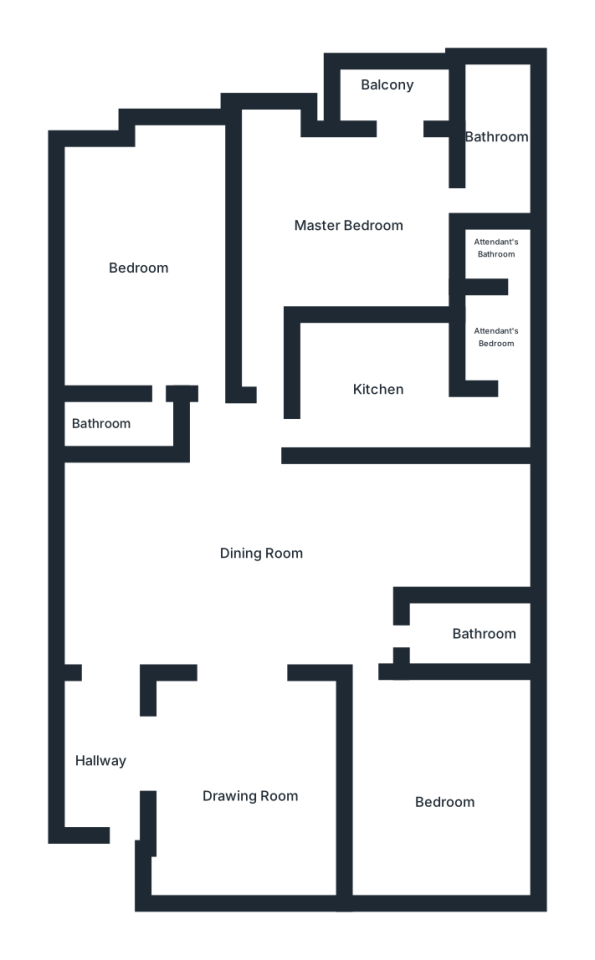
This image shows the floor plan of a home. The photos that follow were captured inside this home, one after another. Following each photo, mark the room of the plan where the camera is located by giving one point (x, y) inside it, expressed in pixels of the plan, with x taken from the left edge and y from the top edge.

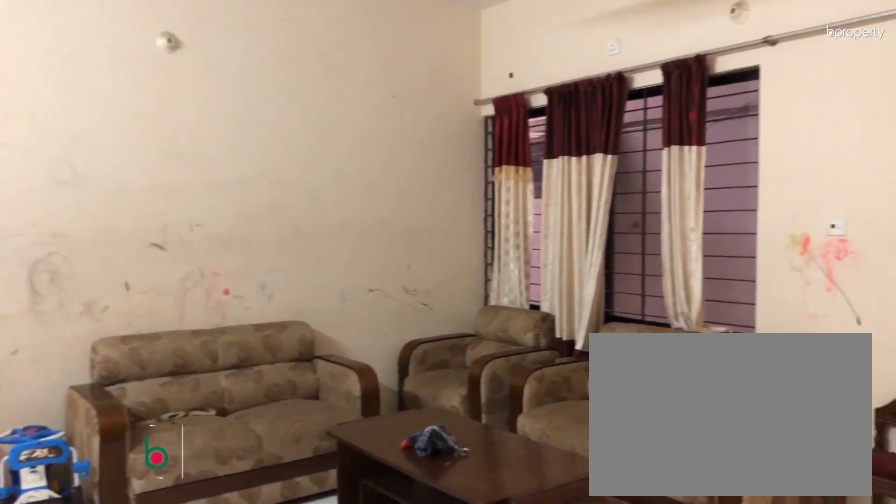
(238, 785)
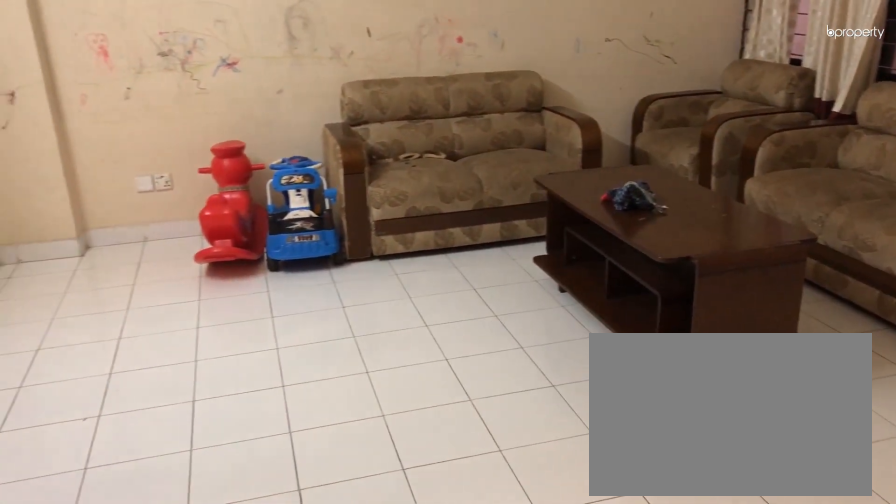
(238, 785)
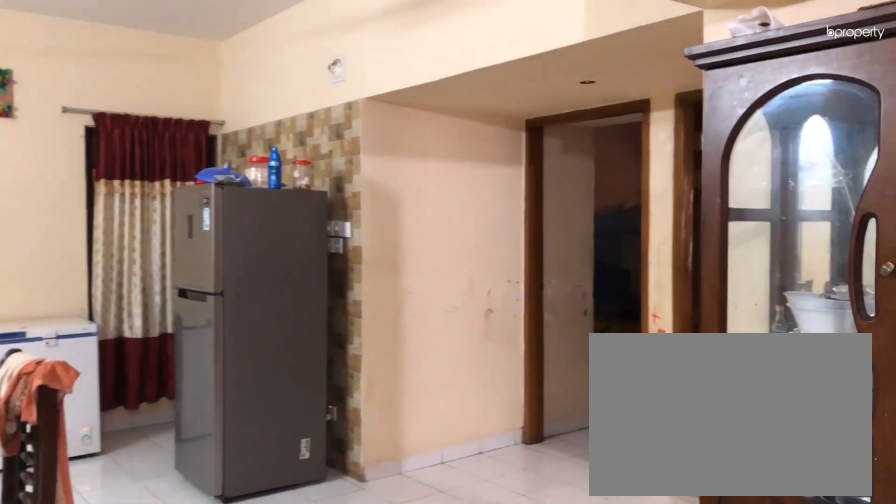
(271, 559)
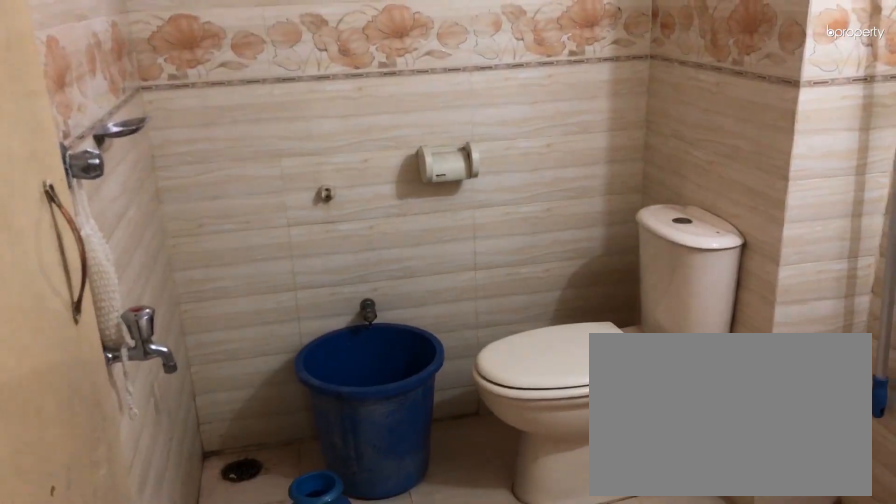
(456, 632)
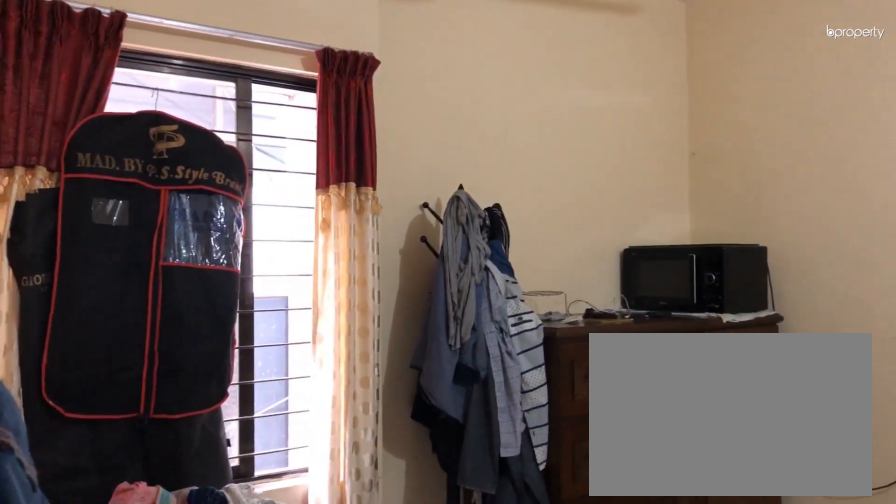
(431, 792)
